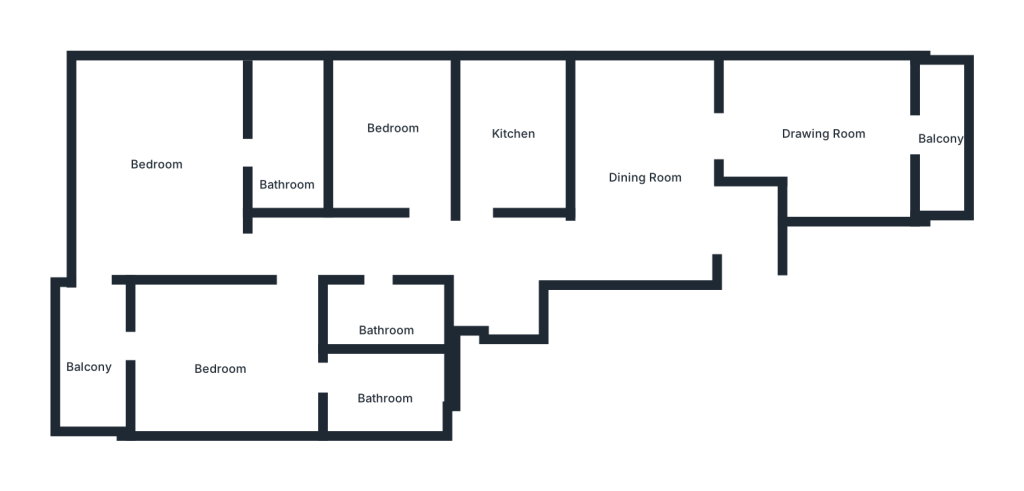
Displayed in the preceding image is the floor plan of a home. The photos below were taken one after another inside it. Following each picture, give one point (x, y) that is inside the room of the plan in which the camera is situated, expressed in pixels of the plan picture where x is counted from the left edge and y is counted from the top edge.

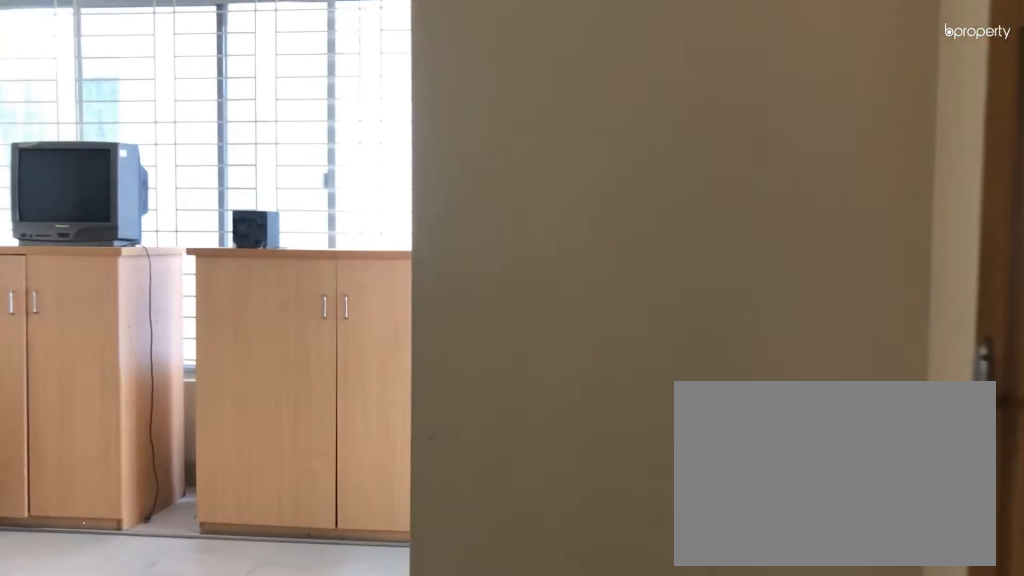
(753, 244)
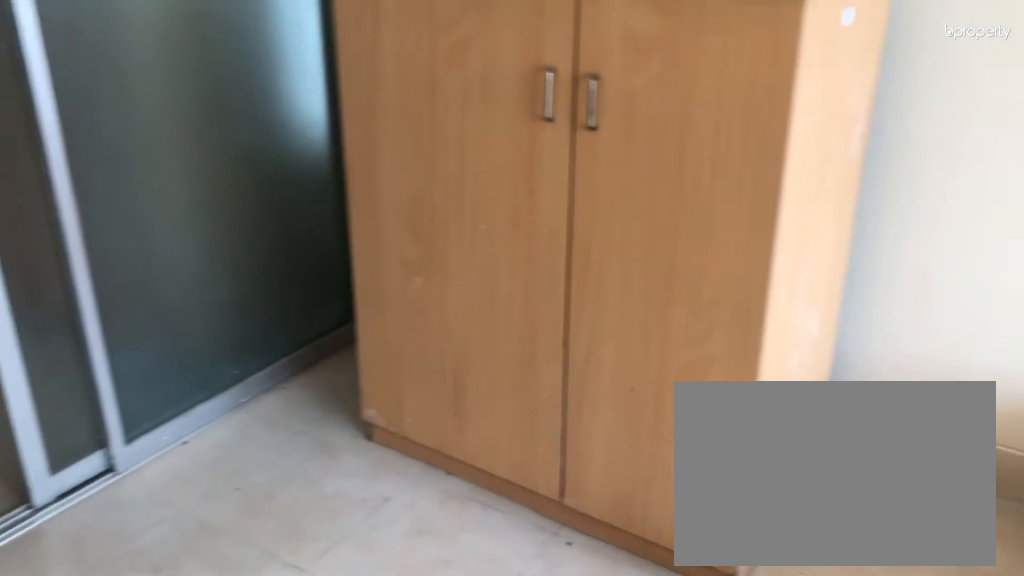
(830, 135)
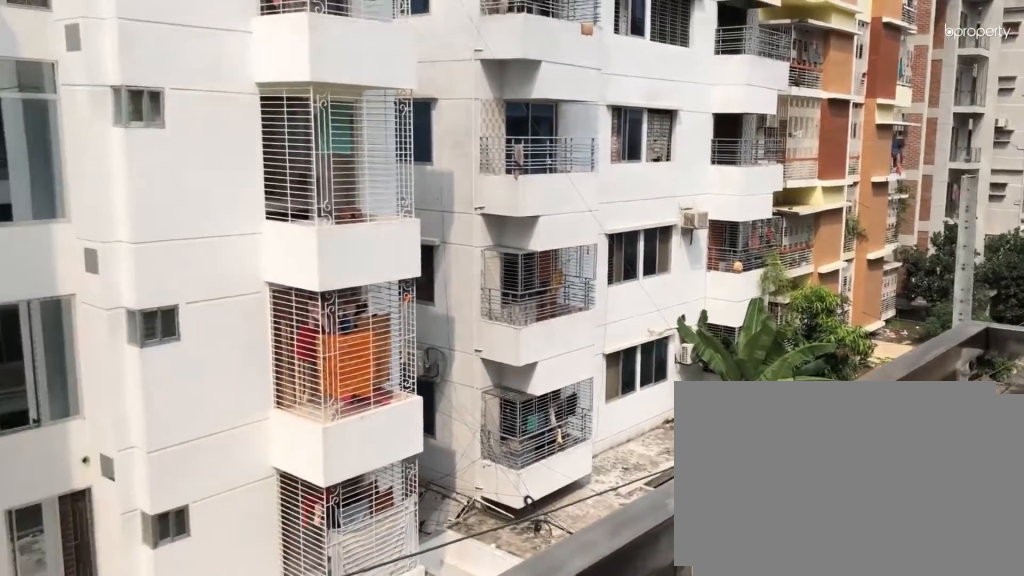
(944, 153)
